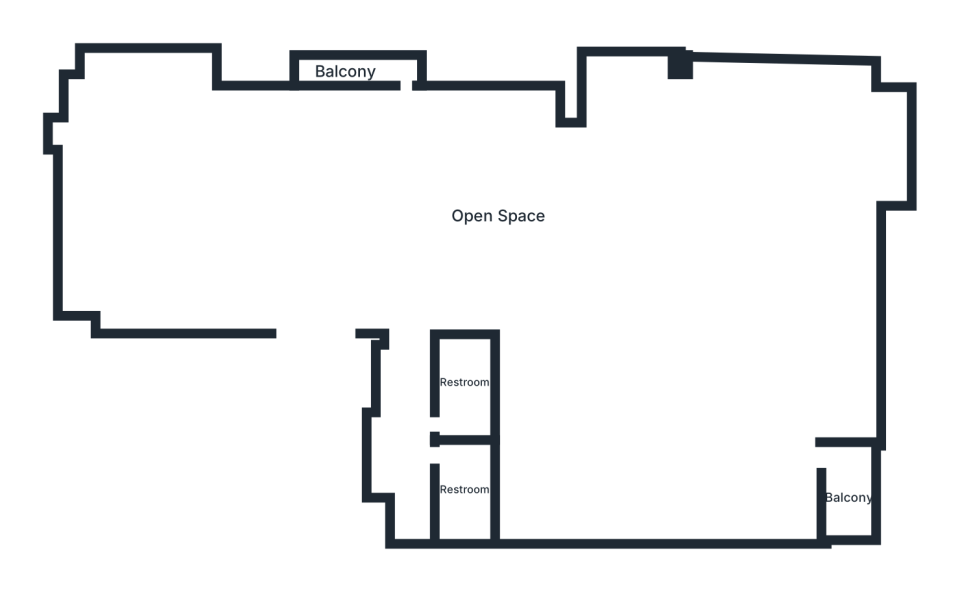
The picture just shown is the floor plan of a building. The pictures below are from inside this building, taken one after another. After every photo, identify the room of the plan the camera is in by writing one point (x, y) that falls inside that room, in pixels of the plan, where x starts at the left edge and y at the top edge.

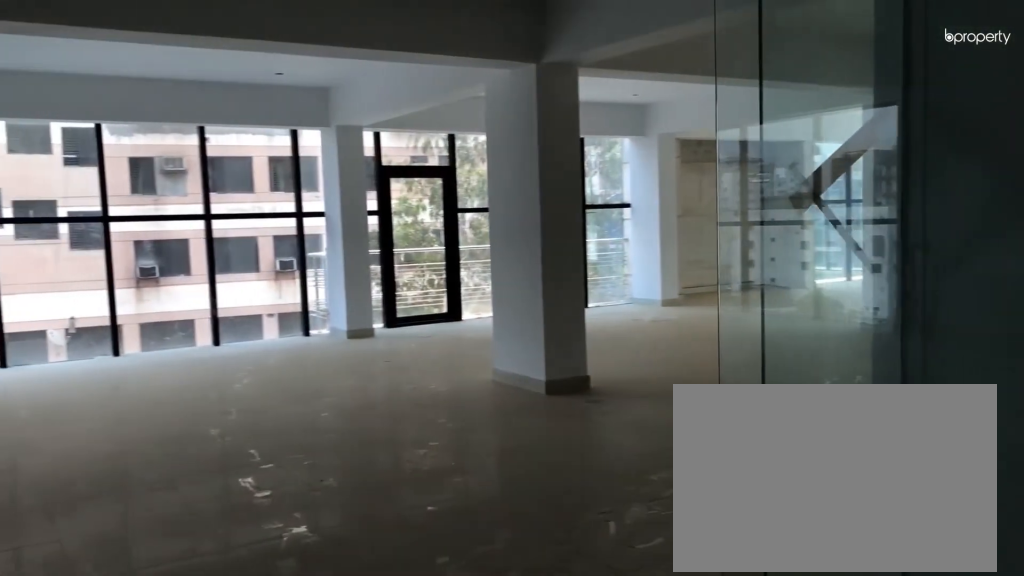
(338, 265)
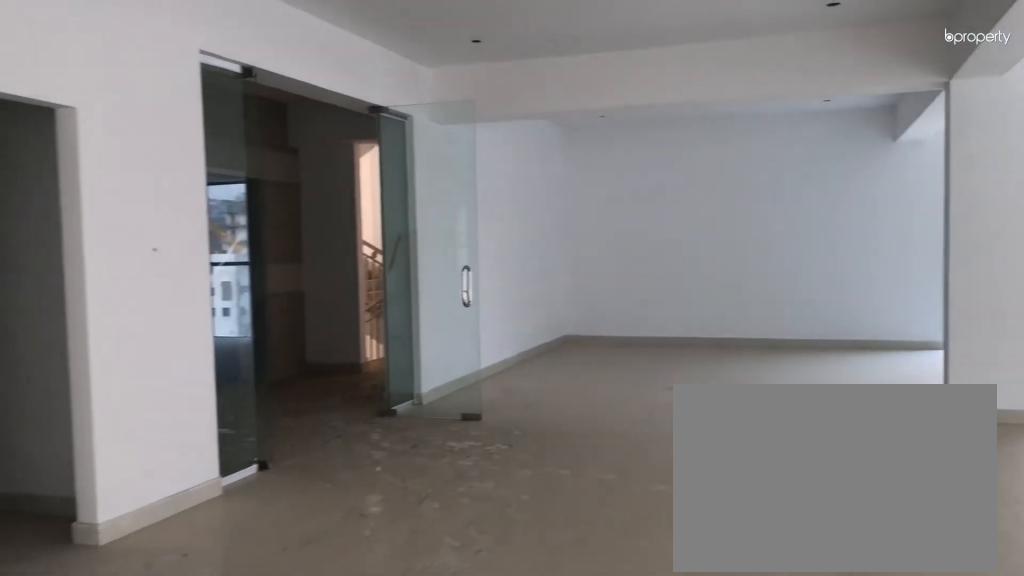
(486, 190)
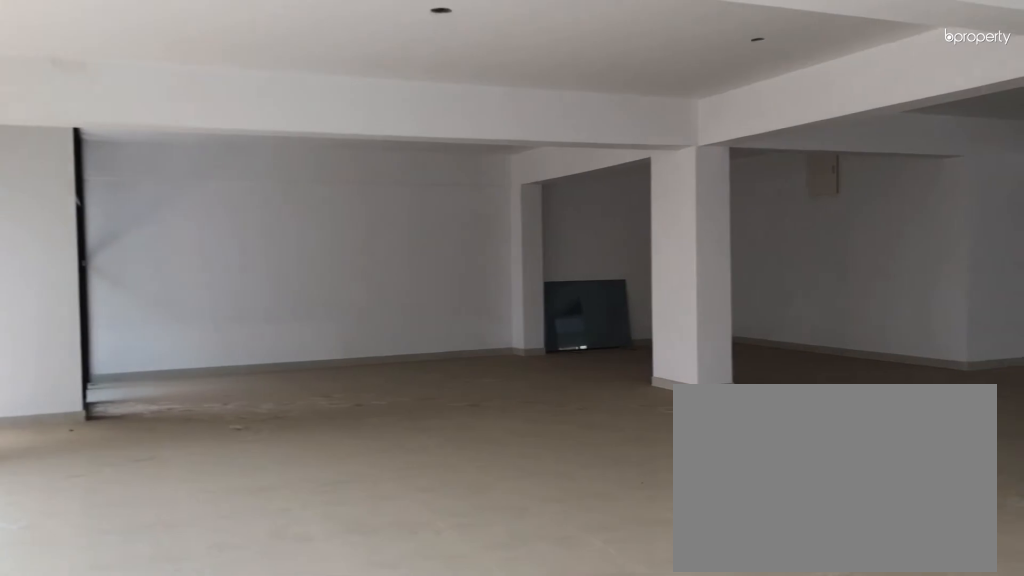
(486, 190)
